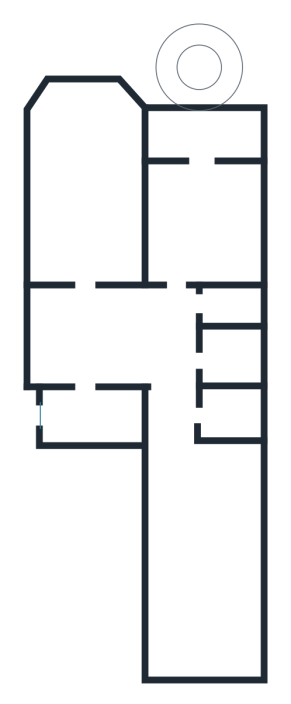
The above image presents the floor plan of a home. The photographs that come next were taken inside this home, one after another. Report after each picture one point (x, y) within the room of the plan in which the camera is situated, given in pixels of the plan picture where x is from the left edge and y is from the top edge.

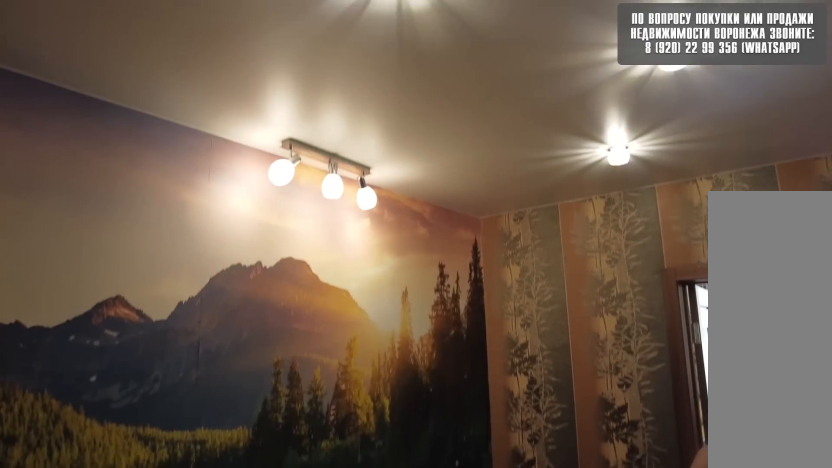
(92, 347)
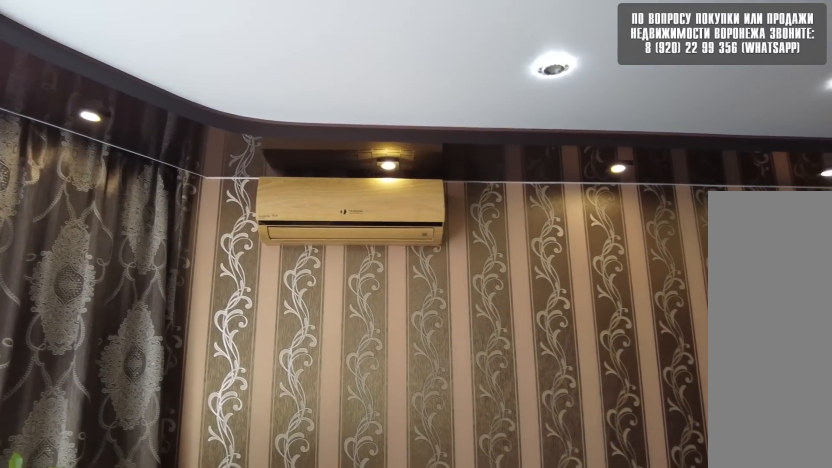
(84, 248)
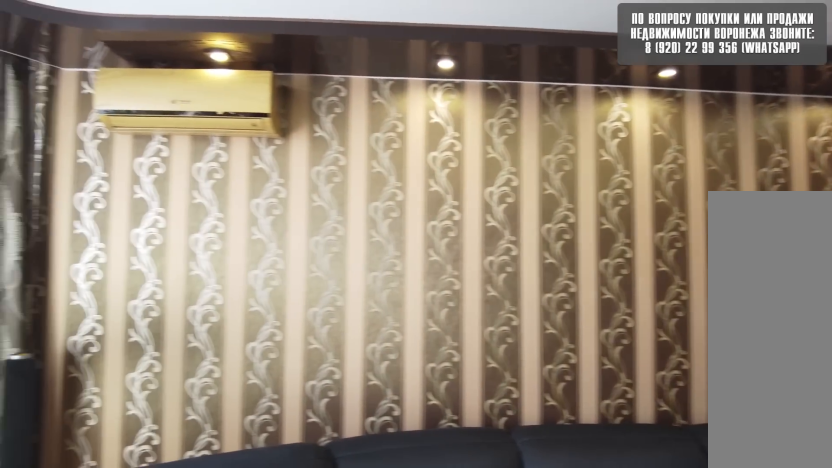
(84, 248)
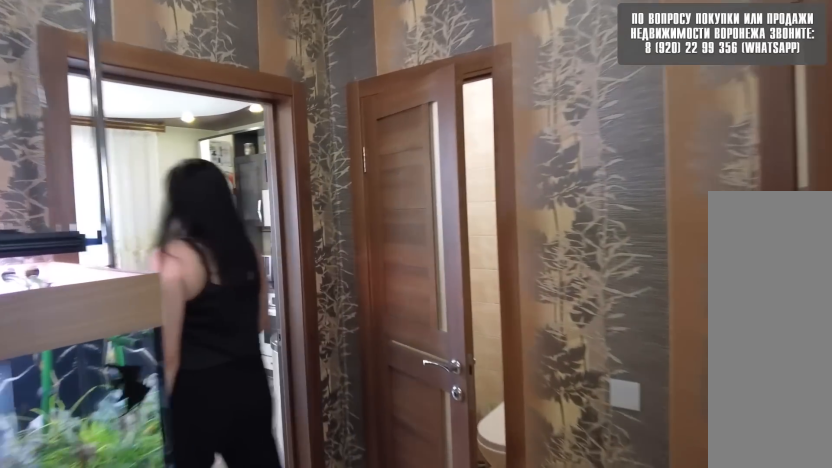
(88, 354)
